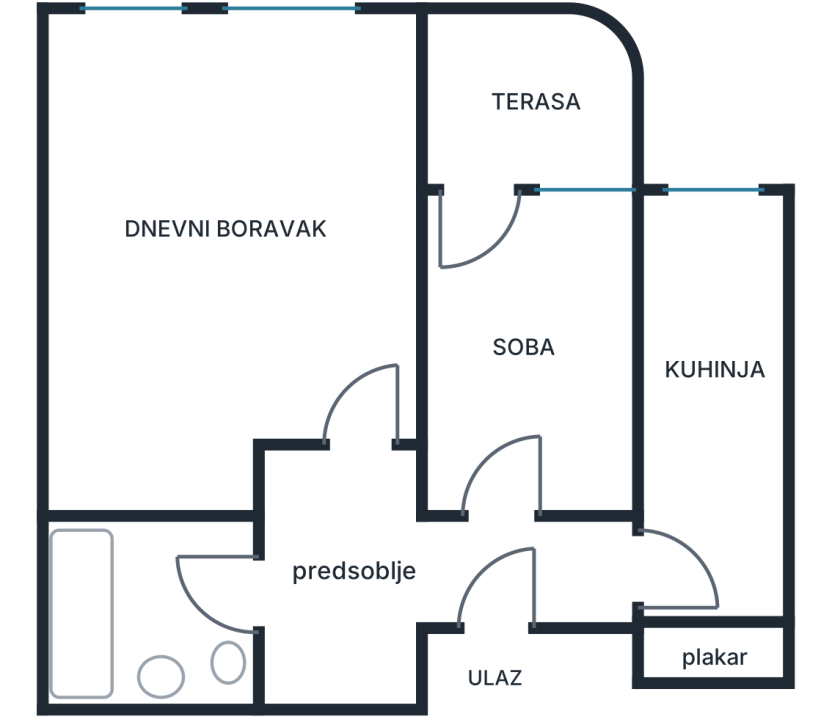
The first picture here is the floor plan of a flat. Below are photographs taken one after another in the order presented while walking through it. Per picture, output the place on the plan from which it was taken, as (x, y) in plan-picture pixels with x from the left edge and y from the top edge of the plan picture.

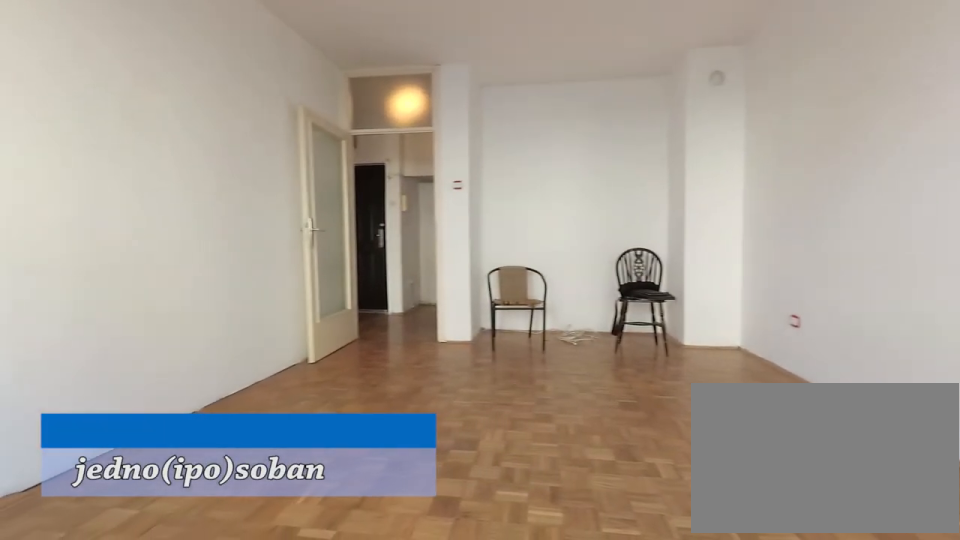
(219, 48)
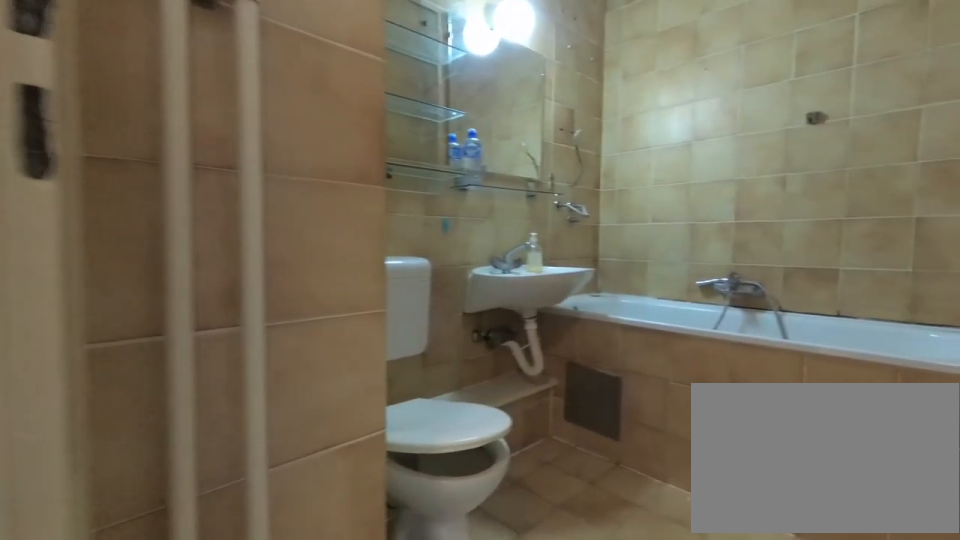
(300, 560)
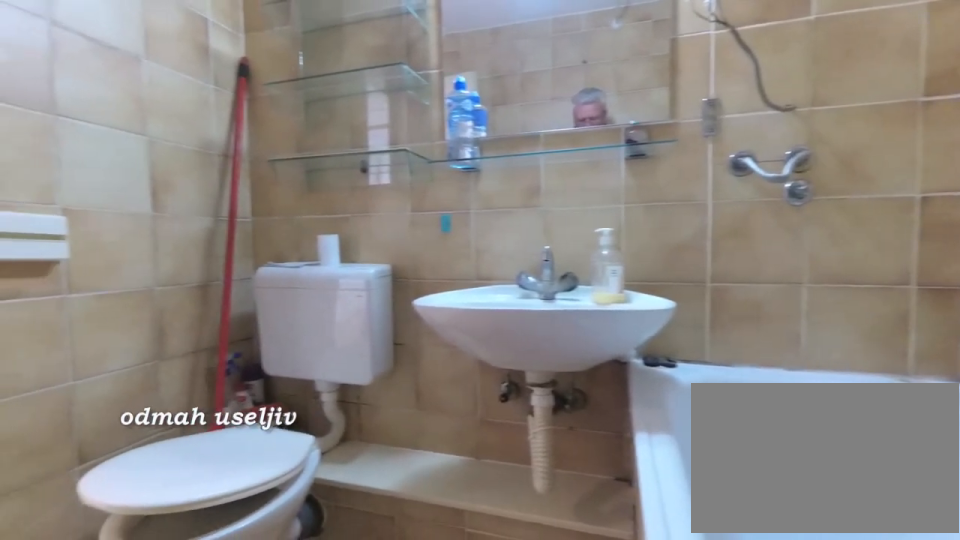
(124, 549)
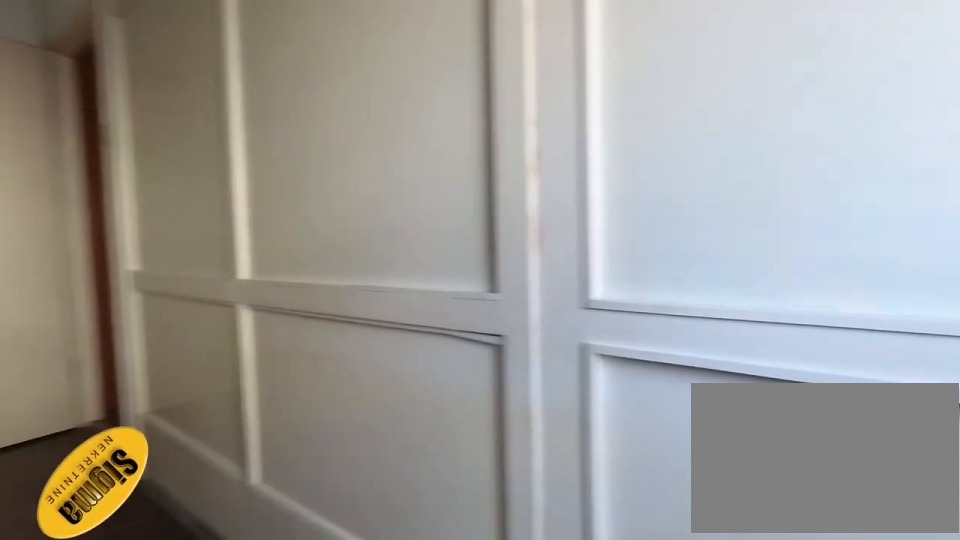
(740, 243)
